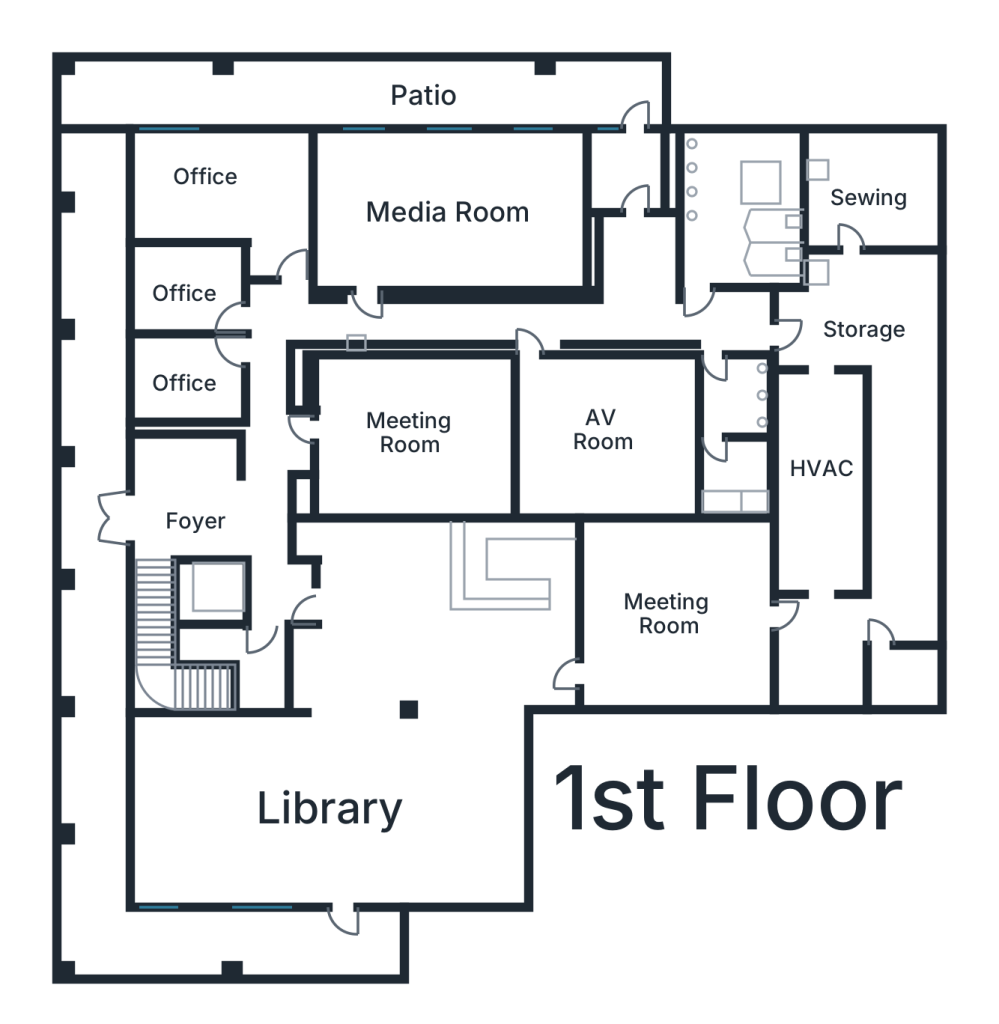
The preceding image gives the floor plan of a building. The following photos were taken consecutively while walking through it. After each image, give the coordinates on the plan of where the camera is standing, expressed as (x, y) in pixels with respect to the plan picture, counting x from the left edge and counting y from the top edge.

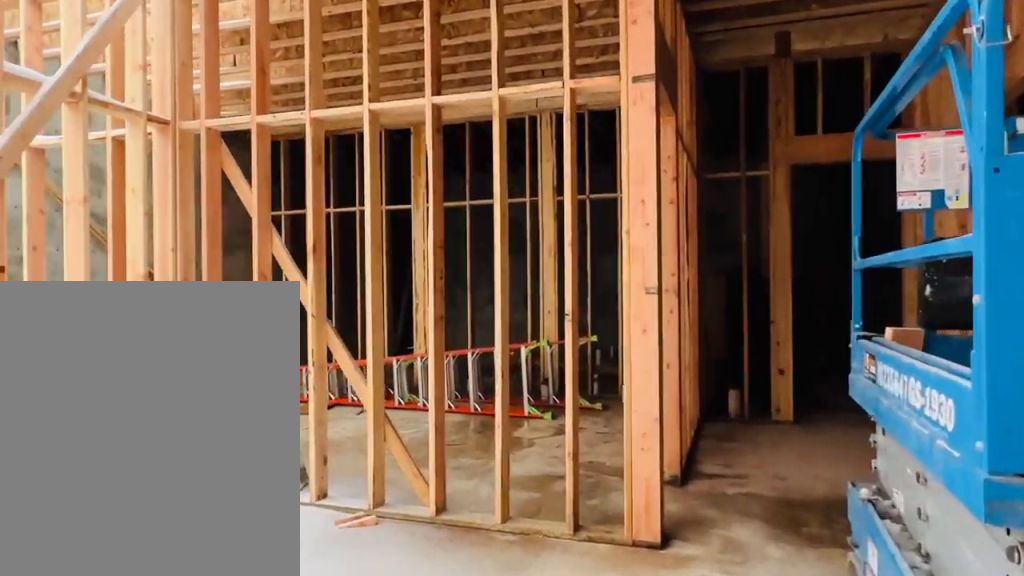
(613, 295)
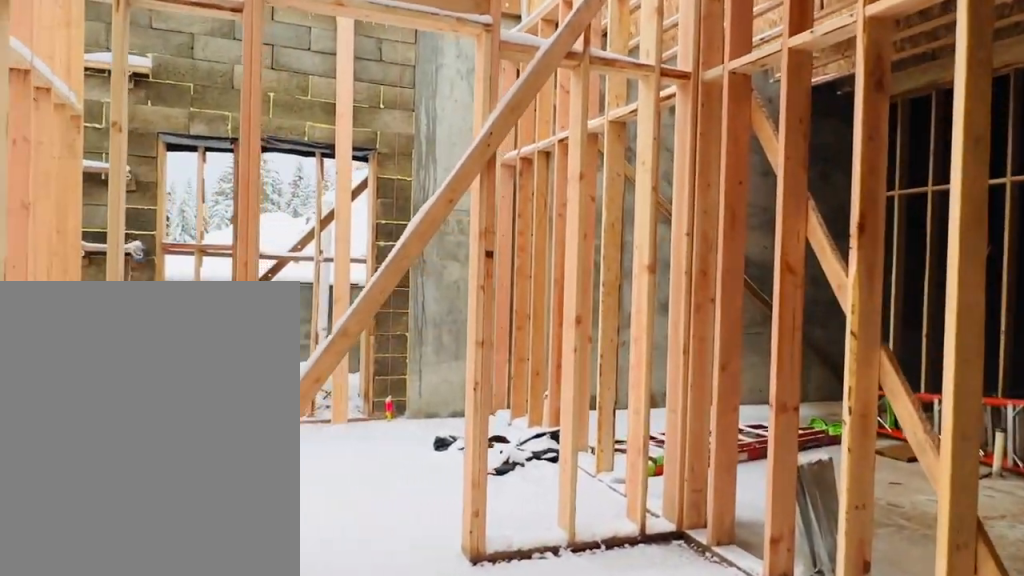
(634, 294)
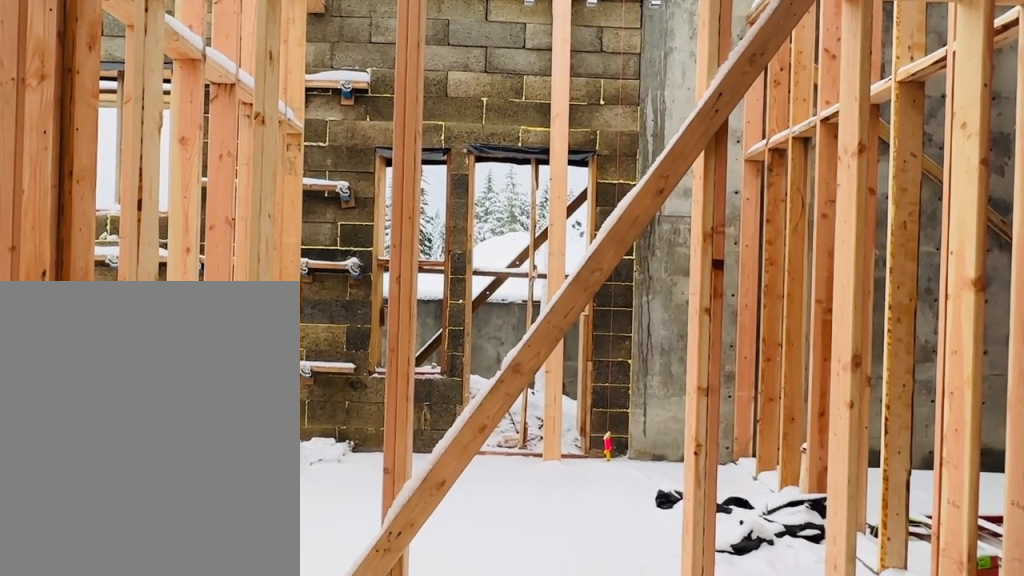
(634, 279)
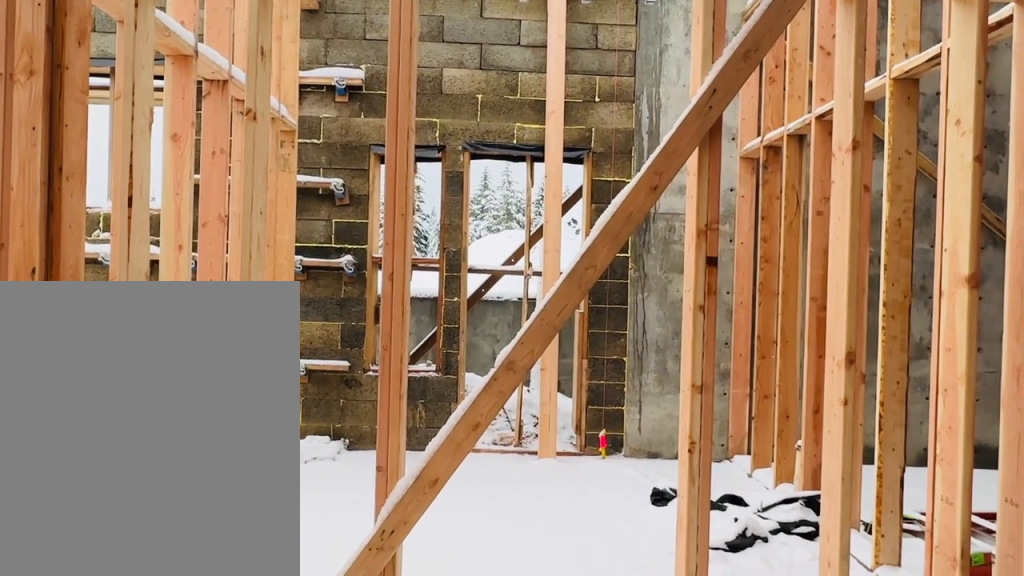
(634, 278)
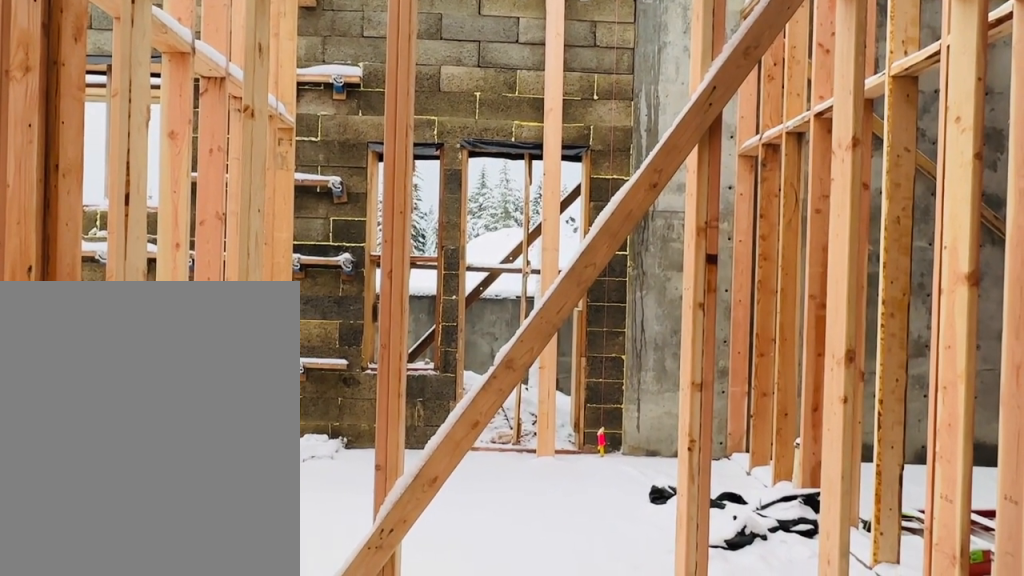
(634, 278)
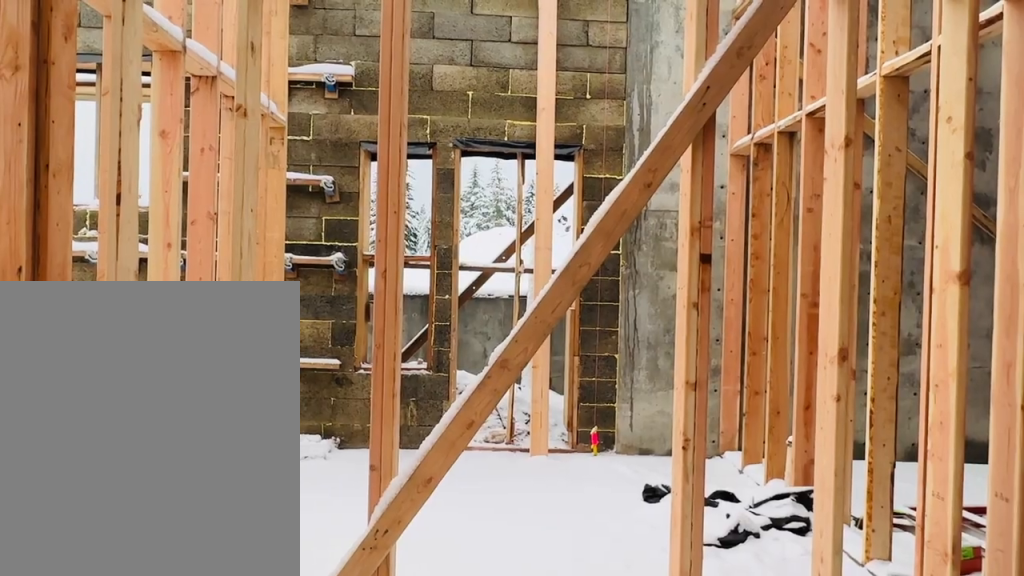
(634, 277)
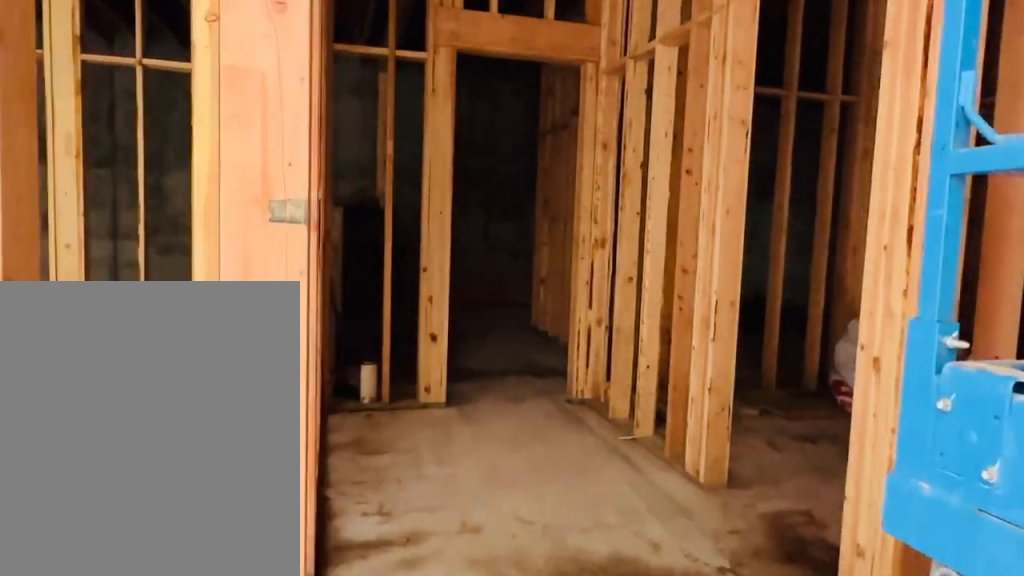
(662, 284)
